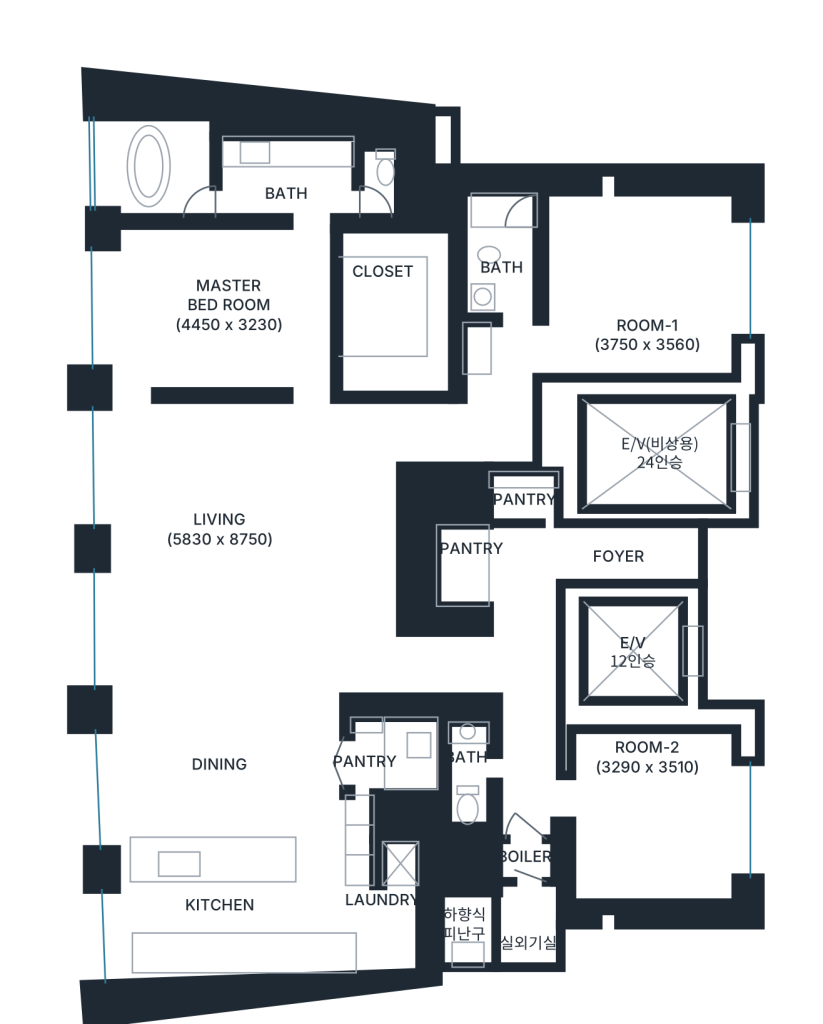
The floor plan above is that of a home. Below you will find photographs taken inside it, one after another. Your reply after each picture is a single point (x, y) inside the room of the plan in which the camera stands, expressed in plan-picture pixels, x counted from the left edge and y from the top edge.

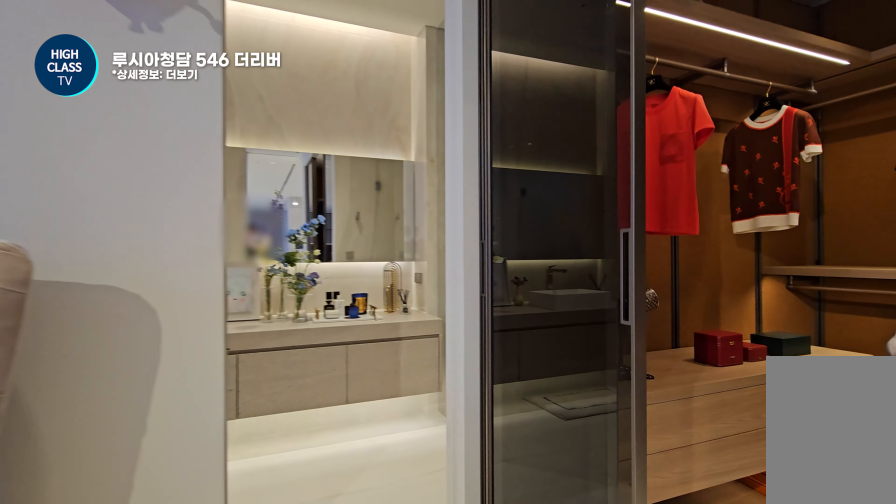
(277, 303)
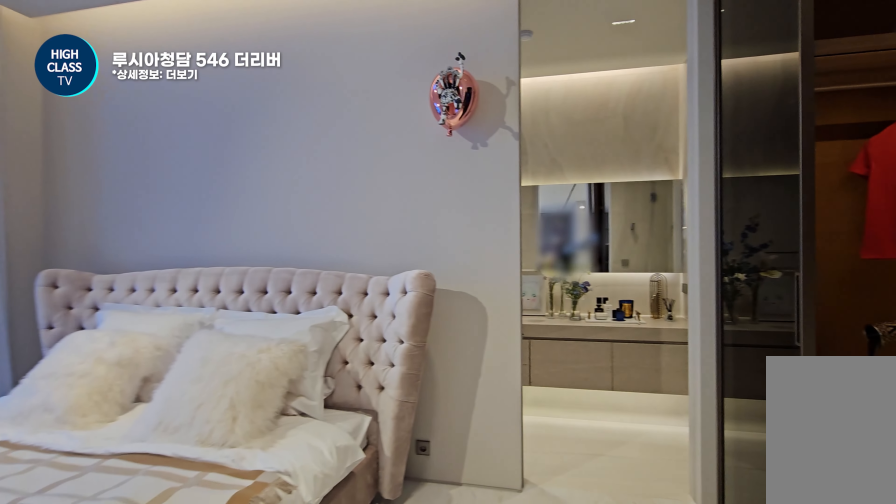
(277, 303)
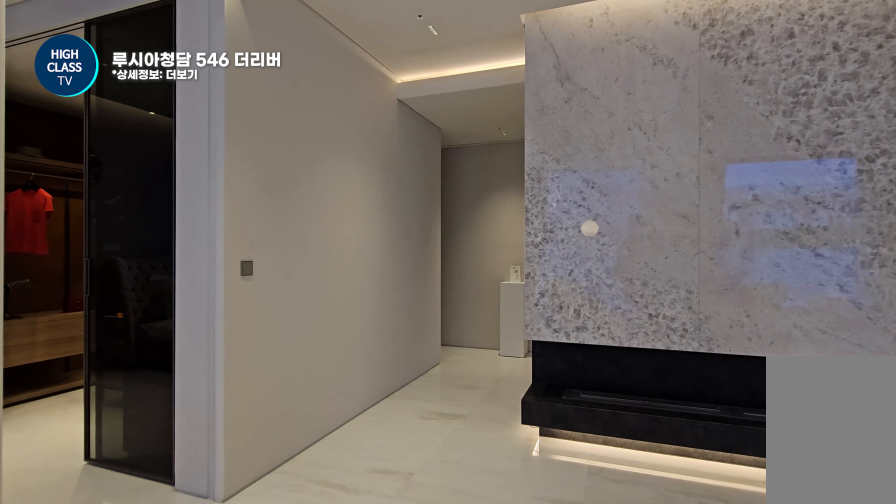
(241, 533)
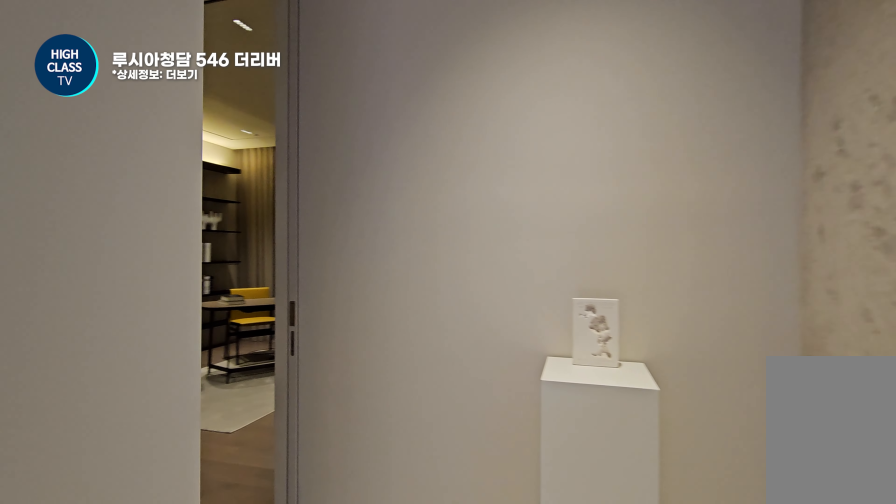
(466, 429)
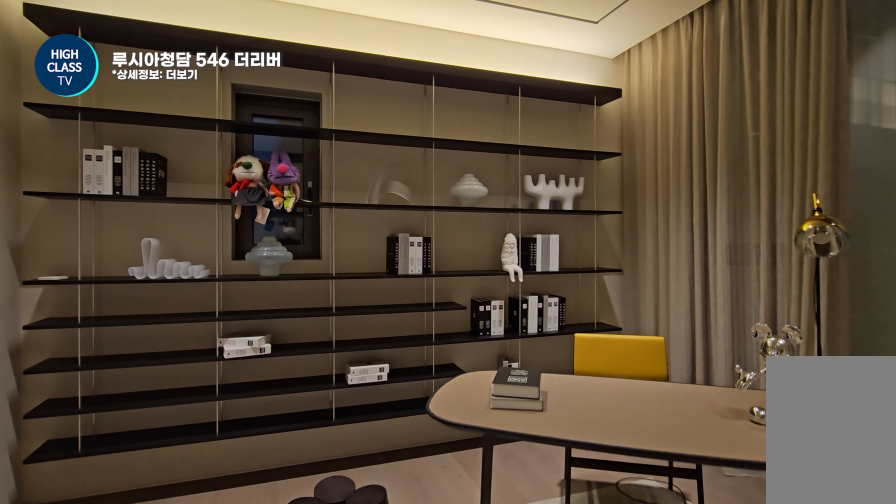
(597, 279)
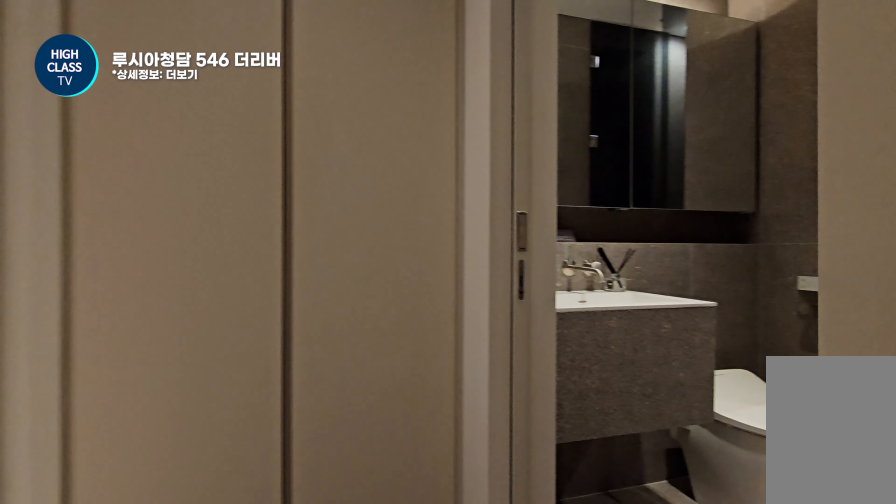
(597, 279)
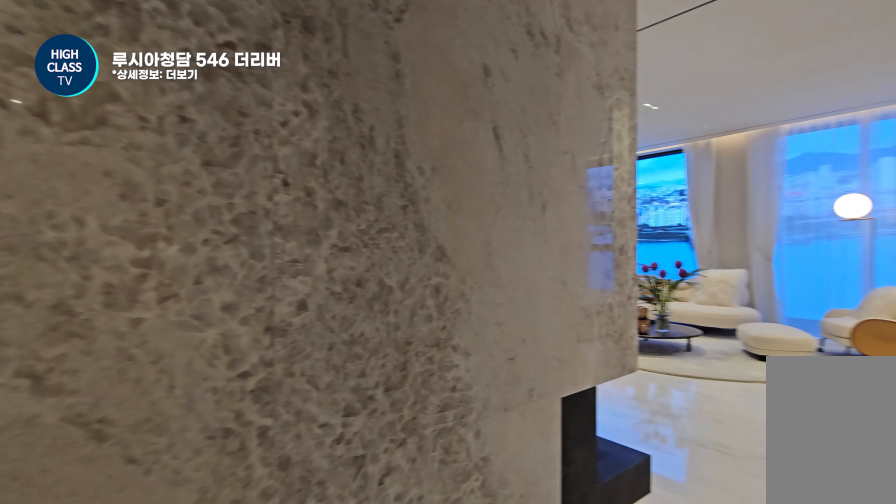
(466, 428)
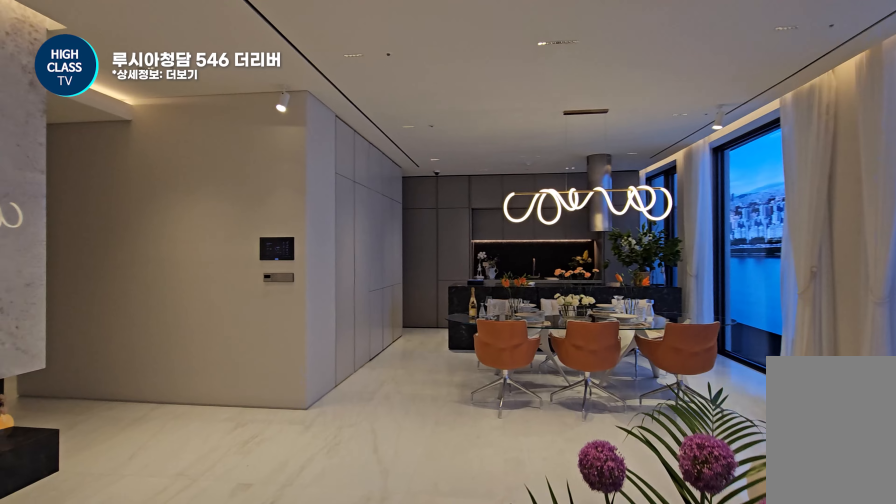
(249, 540)
